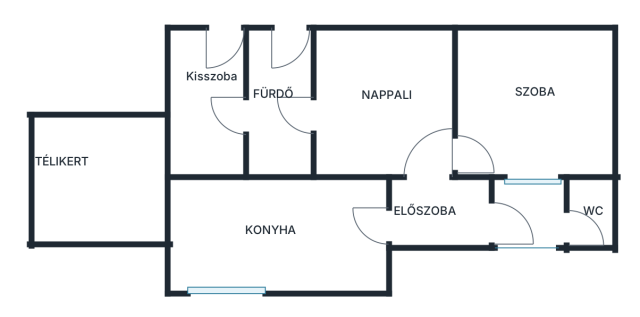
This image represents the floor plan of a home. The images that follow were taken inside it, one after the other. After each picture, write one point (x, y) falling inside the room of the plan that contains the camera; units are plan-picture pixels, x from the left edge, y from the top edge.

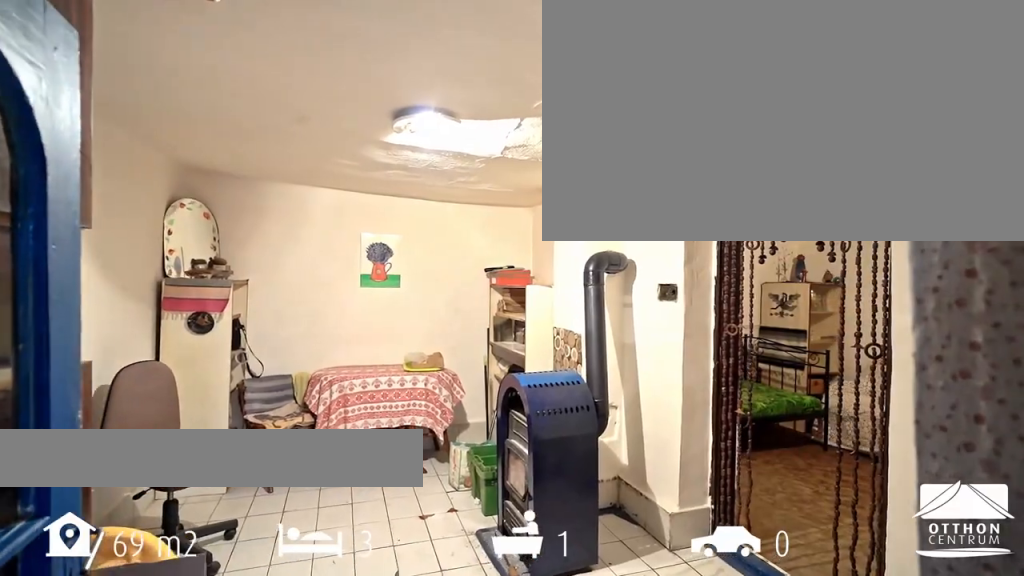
(383, 107)
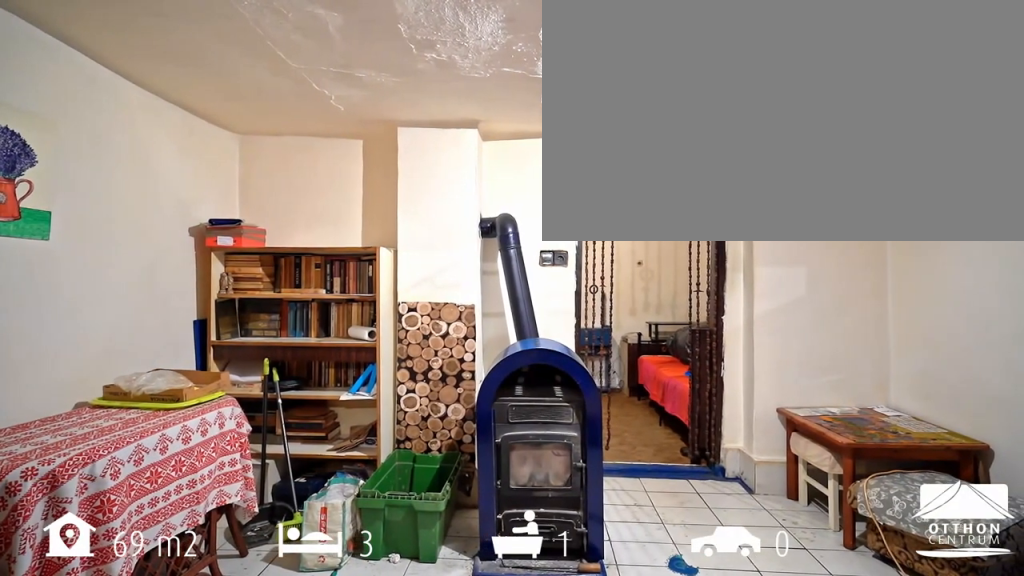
(382, 107)
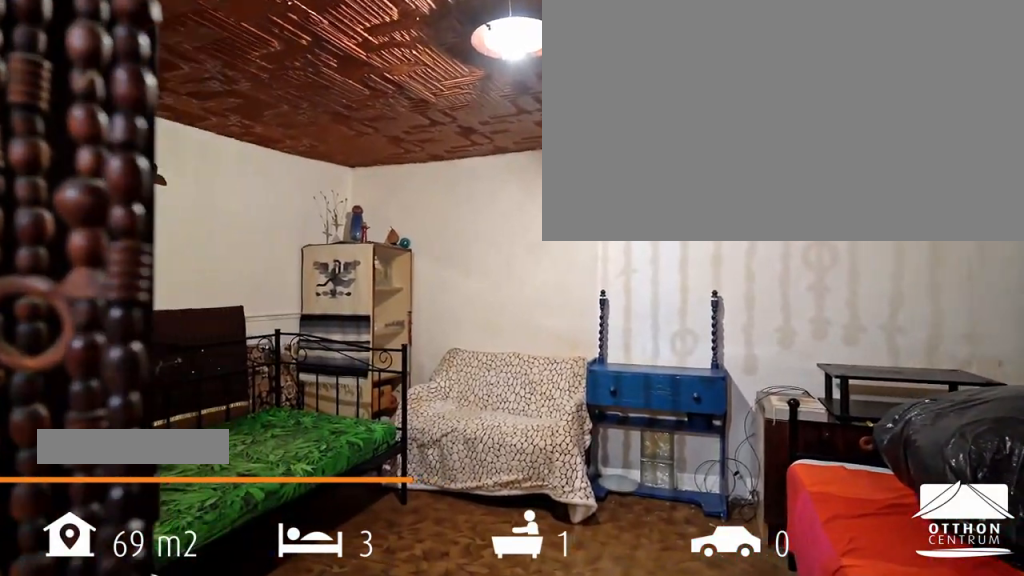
(538, 105)
